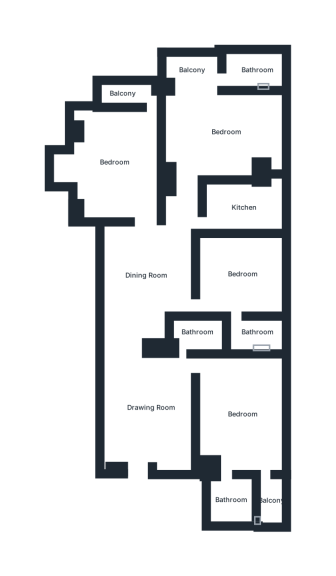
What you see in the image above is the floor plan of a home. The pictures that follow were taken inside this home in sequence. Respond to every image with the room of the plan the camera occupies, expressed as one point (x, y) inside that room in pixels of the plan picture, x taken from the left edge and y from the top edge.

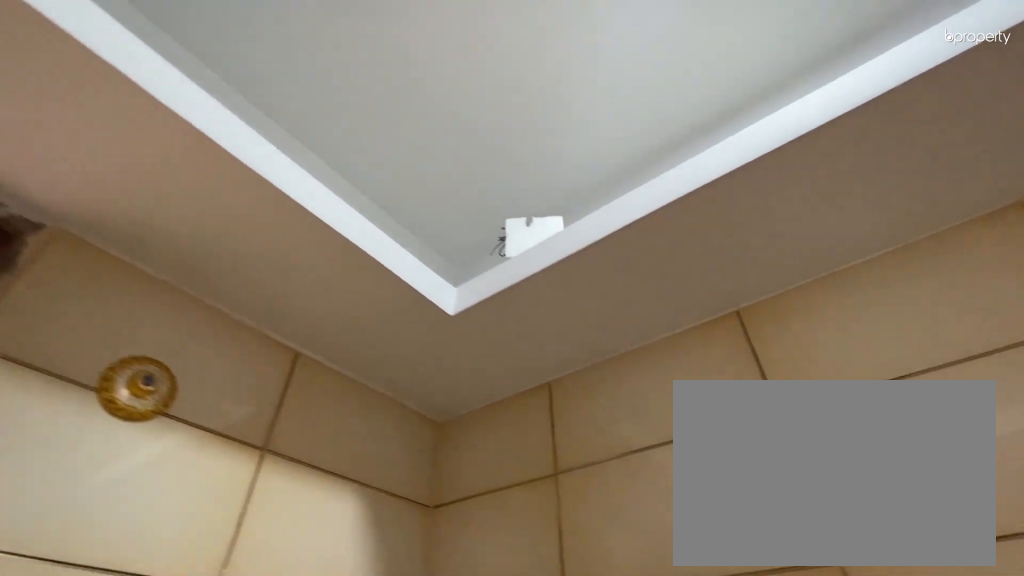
(243, 206)
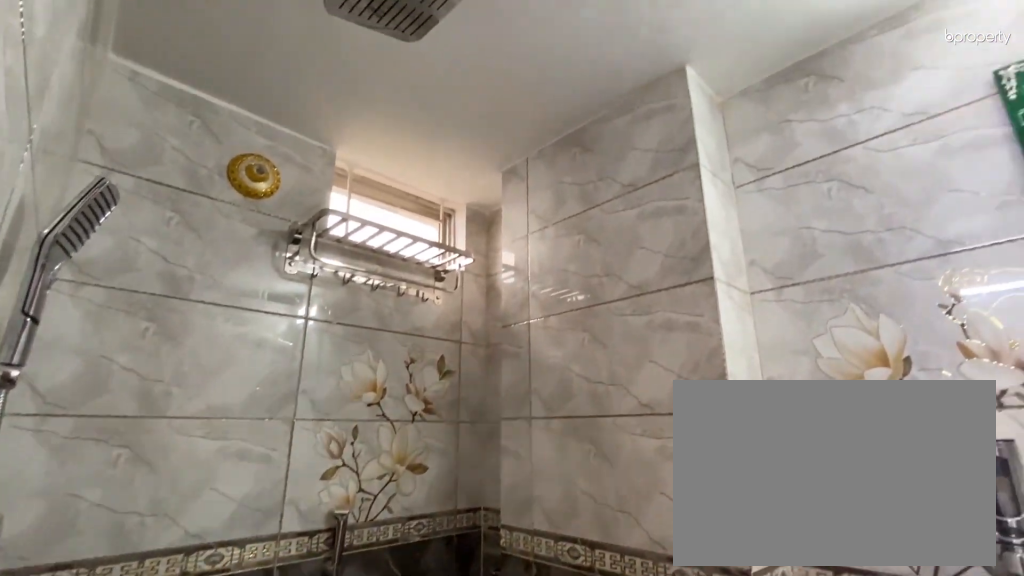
(258, 332)
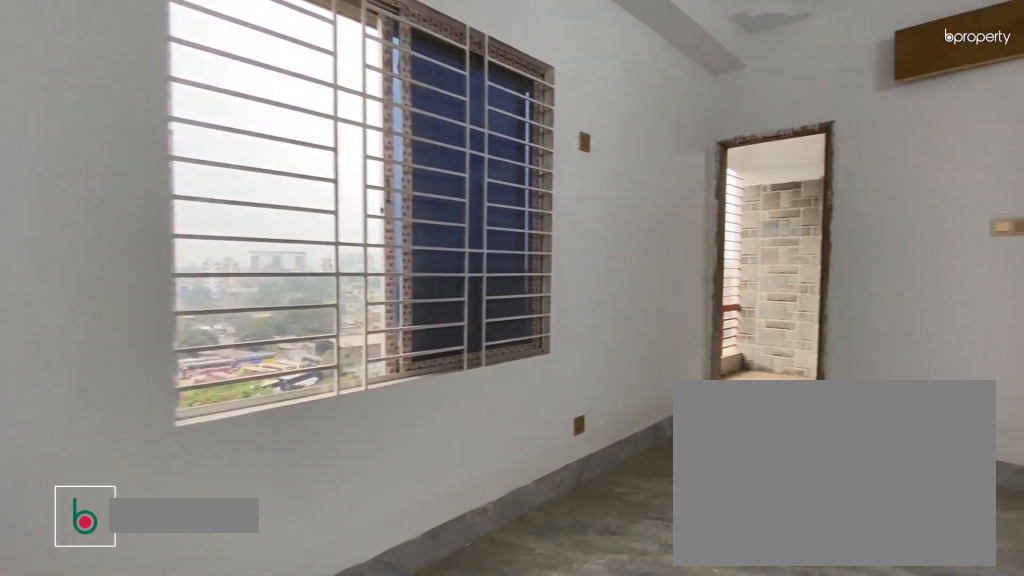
(242, 414)
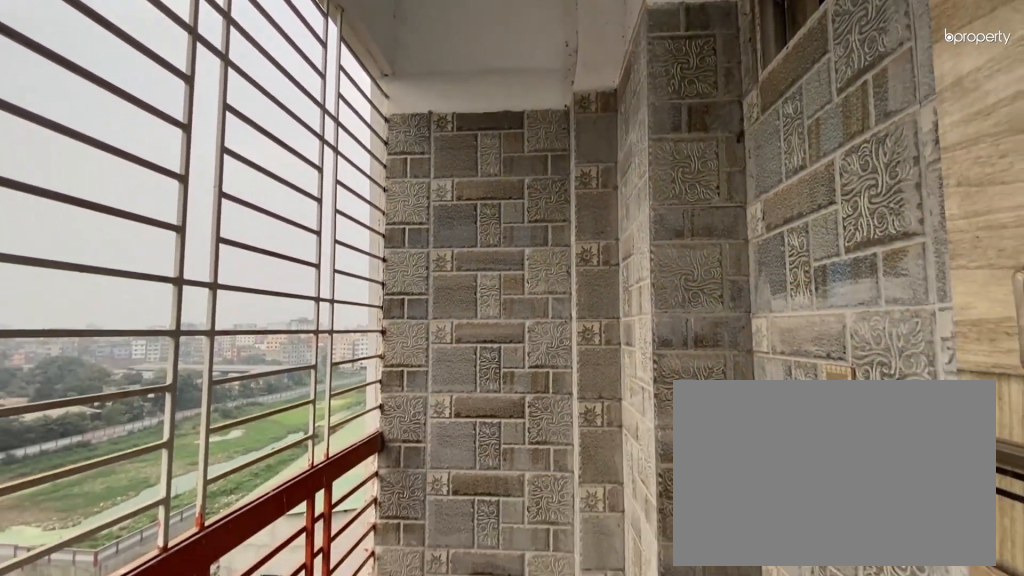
(270, 502)
